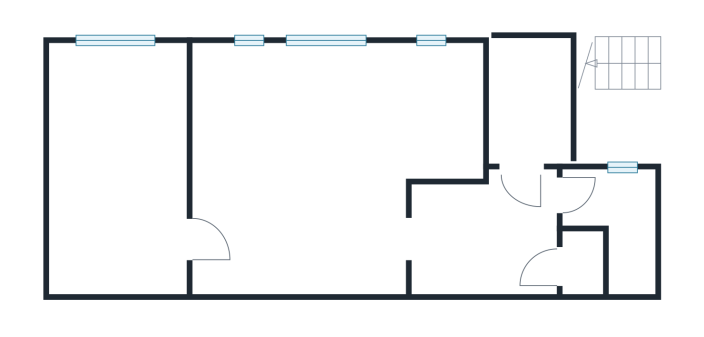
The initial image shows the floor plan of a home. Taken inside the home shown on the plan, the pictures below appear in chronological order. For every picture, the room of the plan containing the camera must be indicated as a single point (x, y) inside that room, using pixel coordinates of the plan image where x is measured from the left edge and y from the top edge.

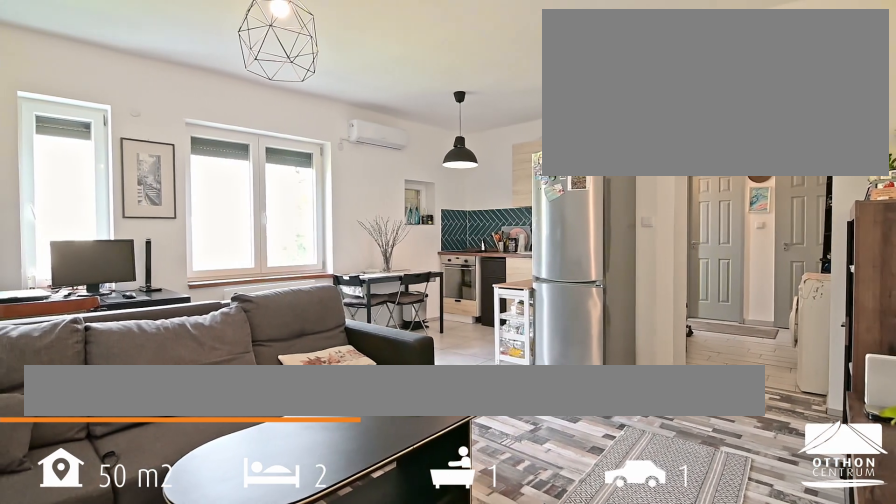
(299, 164)
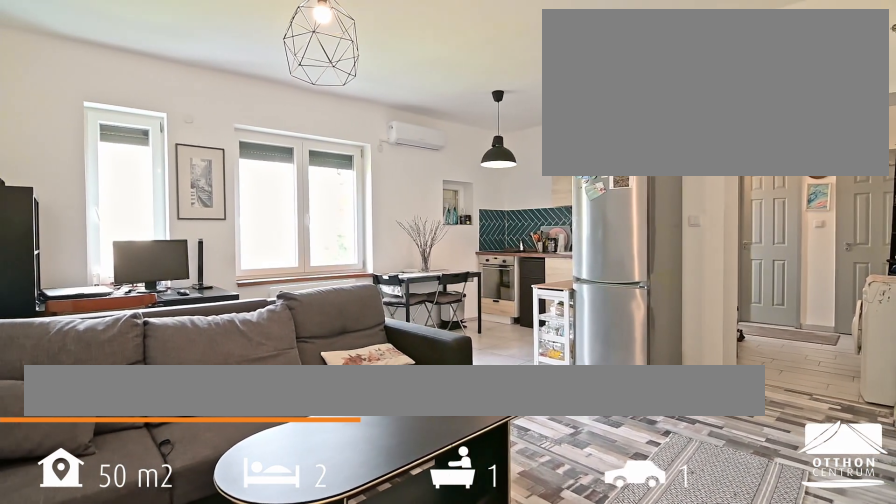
(299, 164)
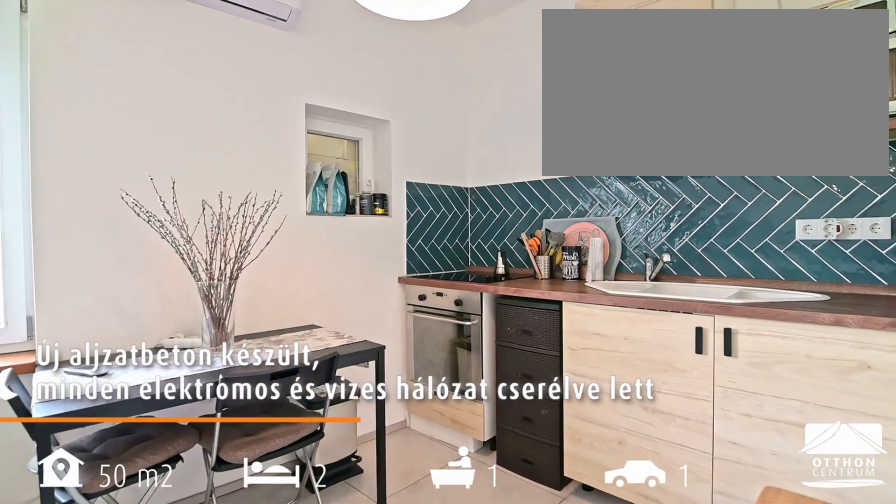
(438, 109)
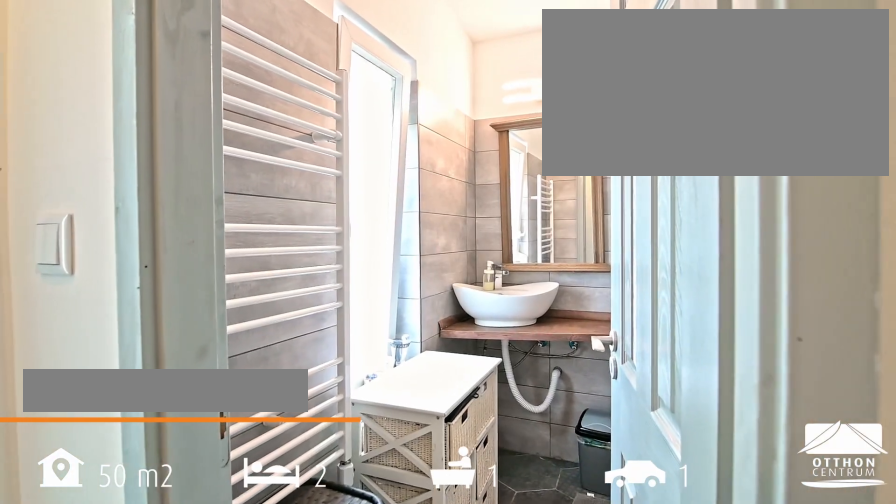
(624, 206)
